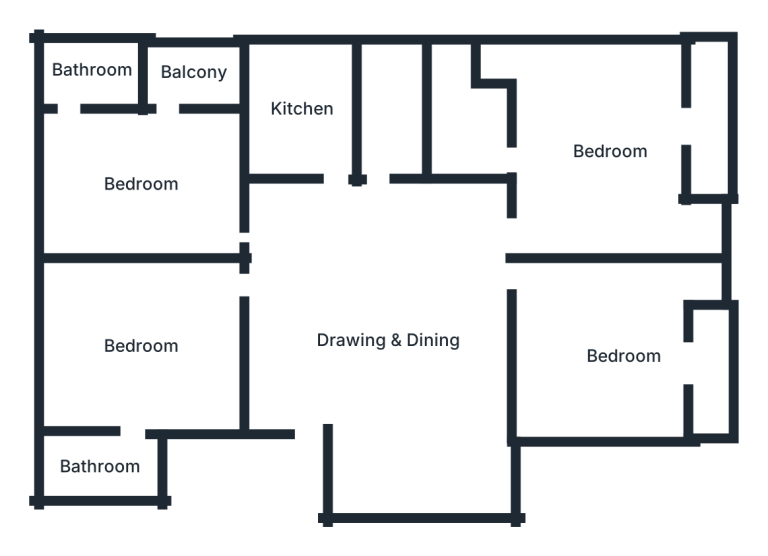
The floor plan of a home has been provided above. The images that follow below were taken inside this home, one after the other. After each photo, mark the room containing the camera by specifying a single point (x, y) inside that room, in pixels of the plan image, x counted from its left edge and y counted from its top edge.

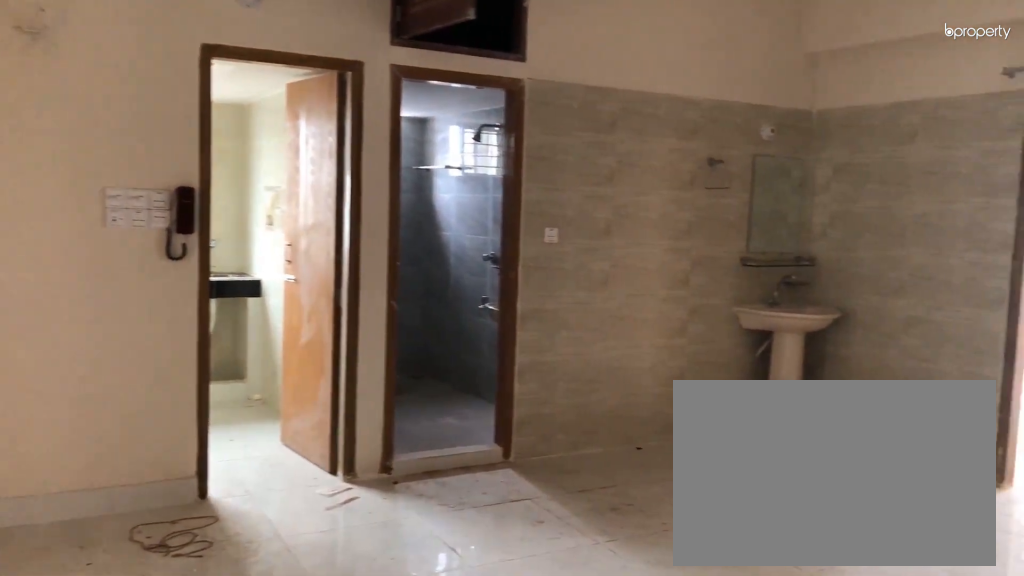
(397, 337)
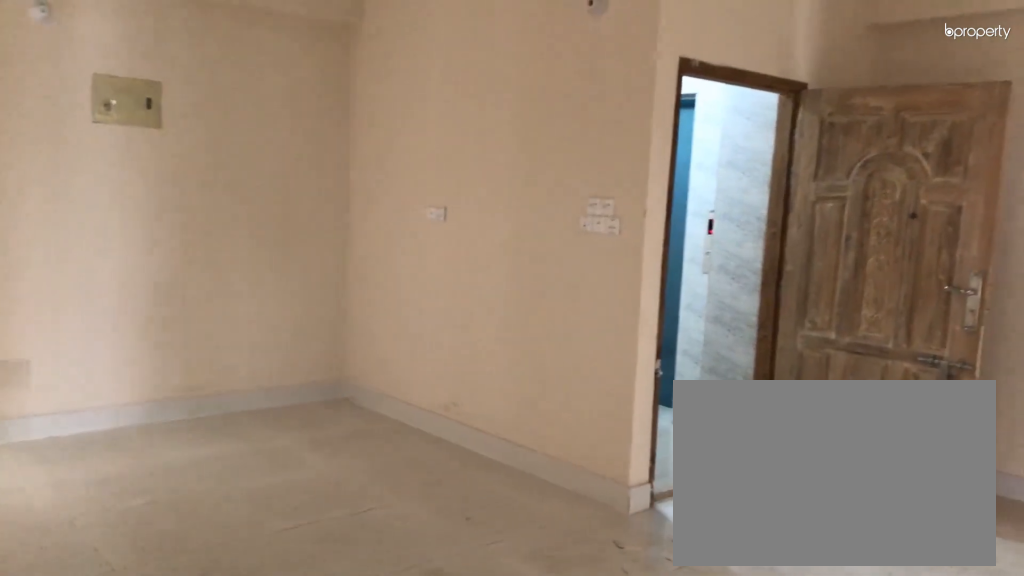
(397, 337)
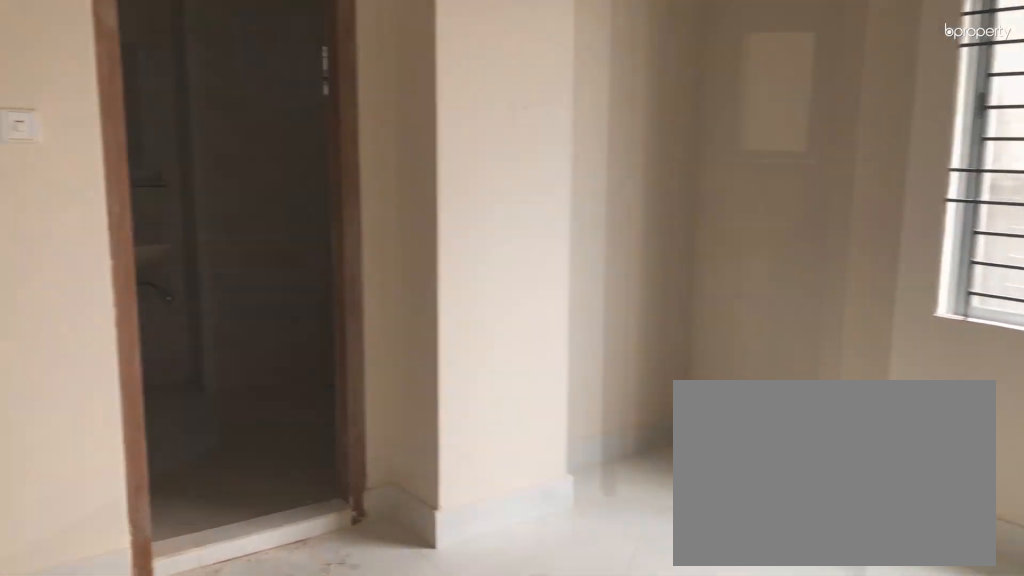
(142, 346)
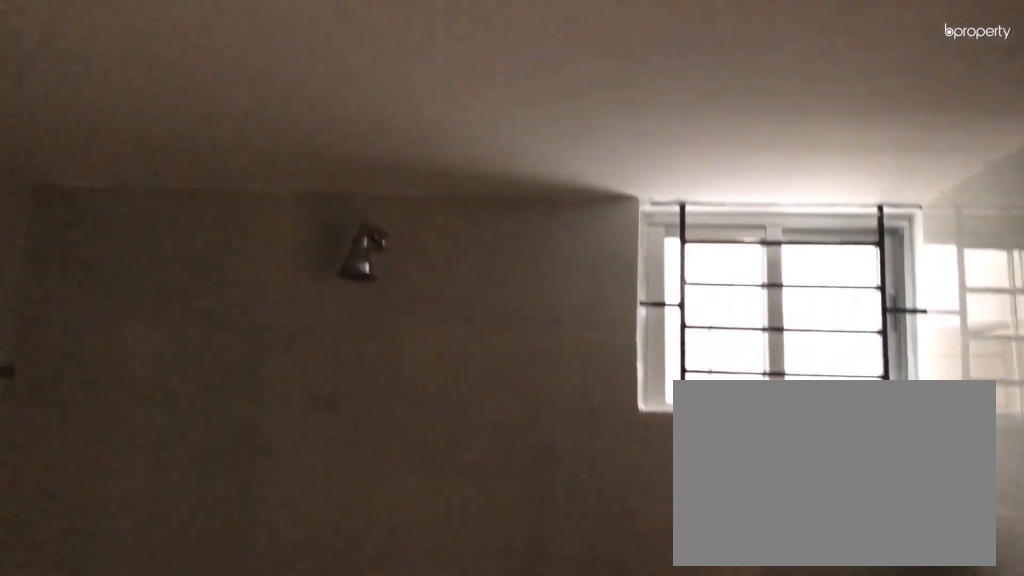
(103, 468)
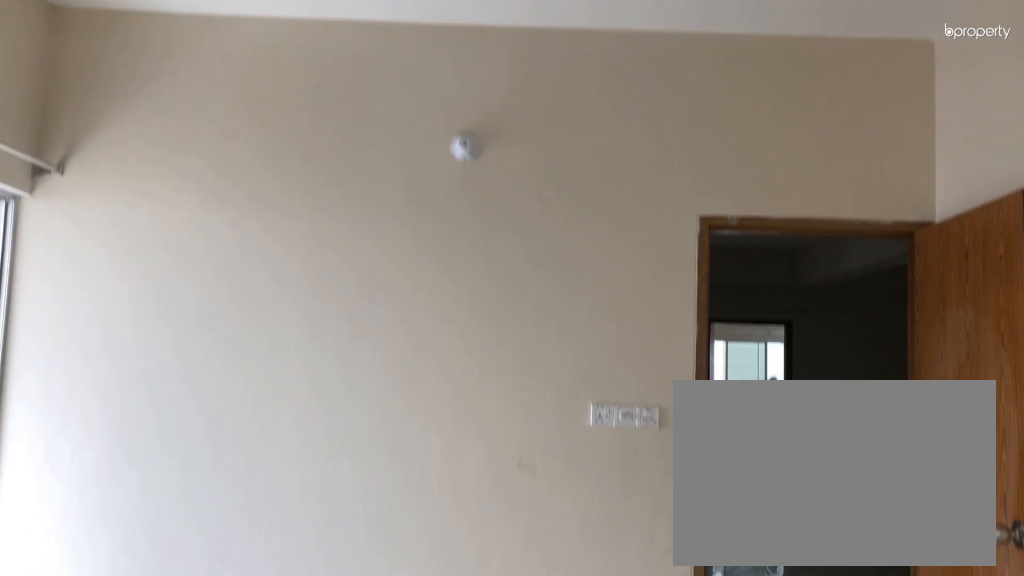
(143, 183)
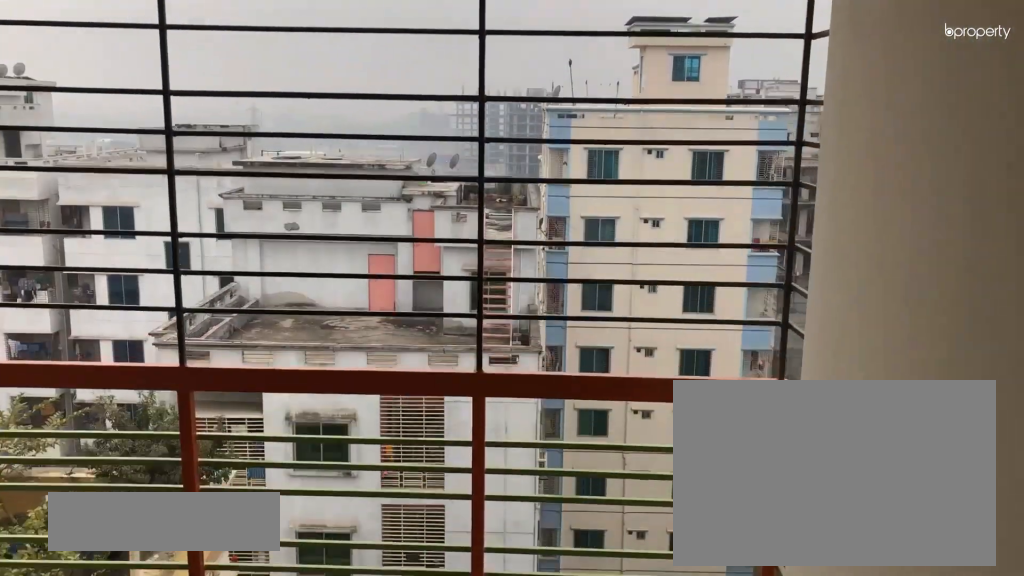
(192, 74)
